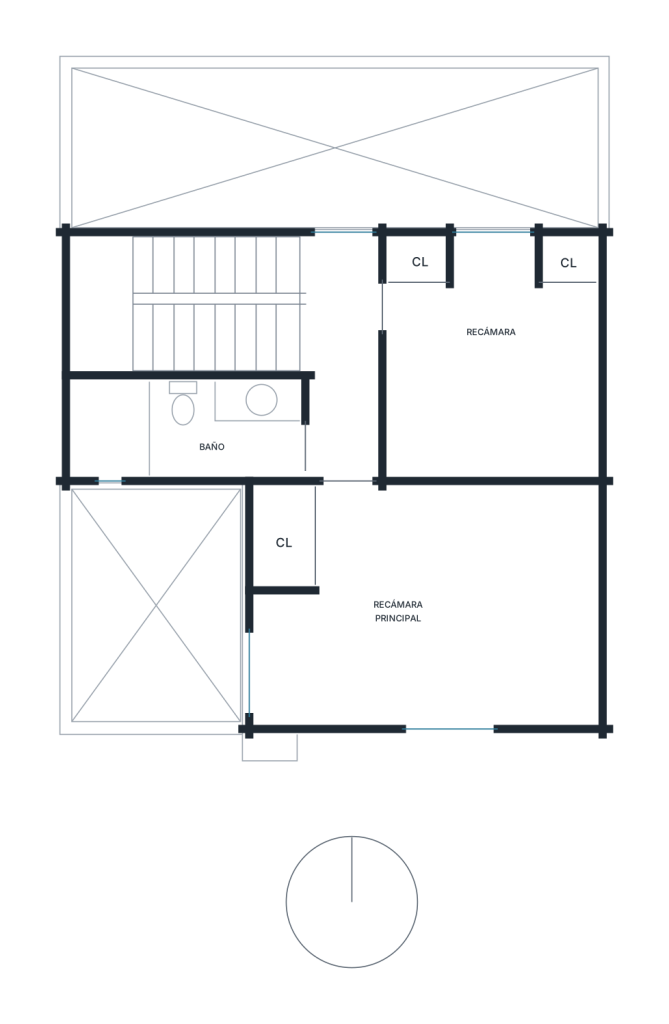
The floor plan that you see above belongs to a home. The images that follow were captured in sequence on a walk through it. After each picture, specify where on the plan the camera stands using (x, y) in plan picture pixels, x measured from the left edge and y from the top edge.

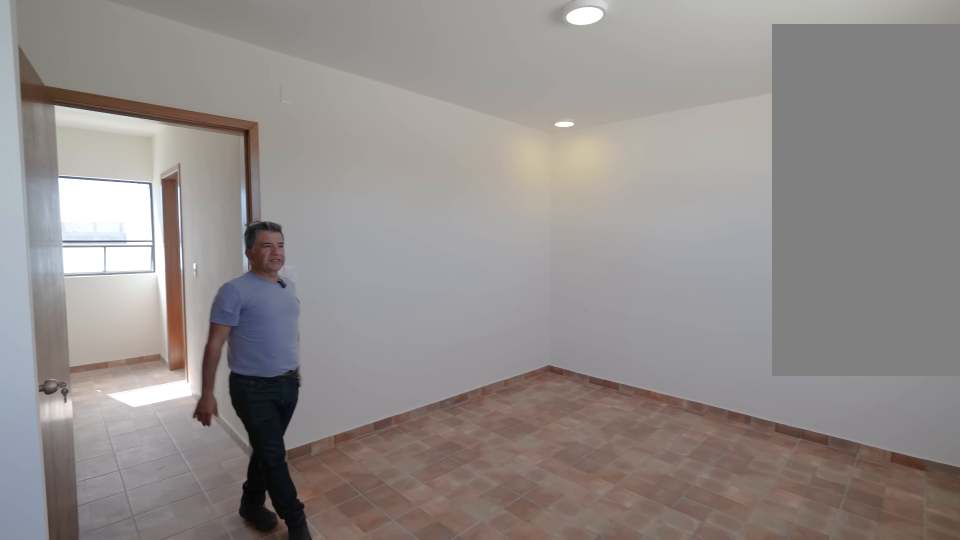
(389, 583)
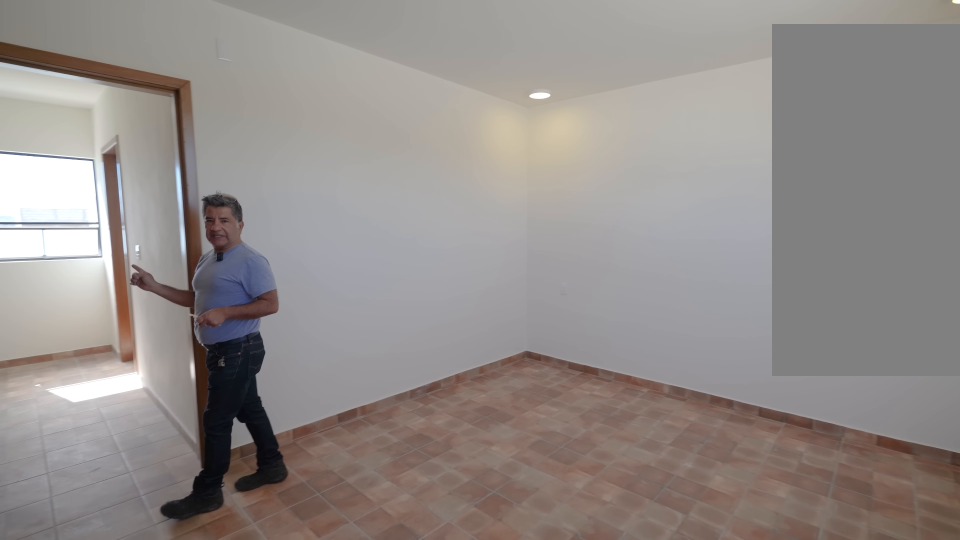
(350, 597)
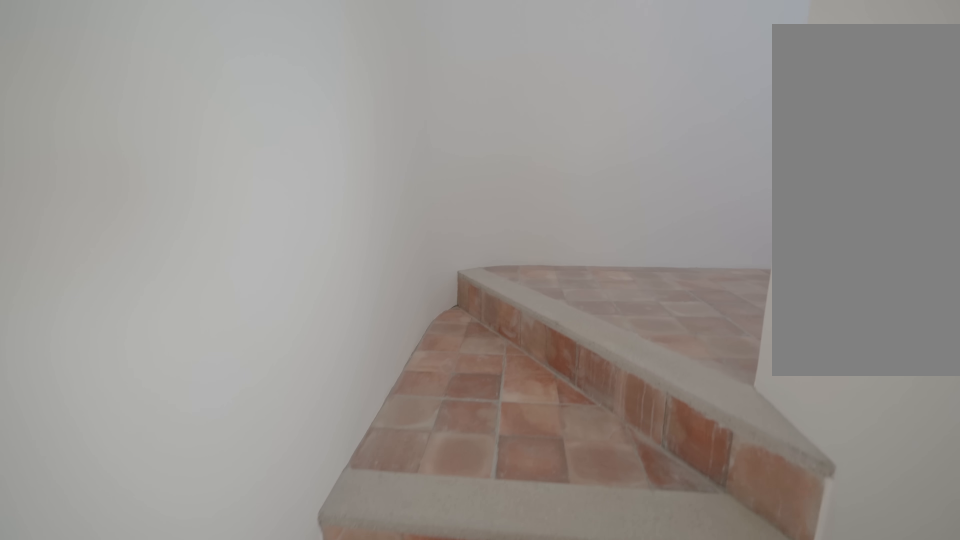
(289, 338)
